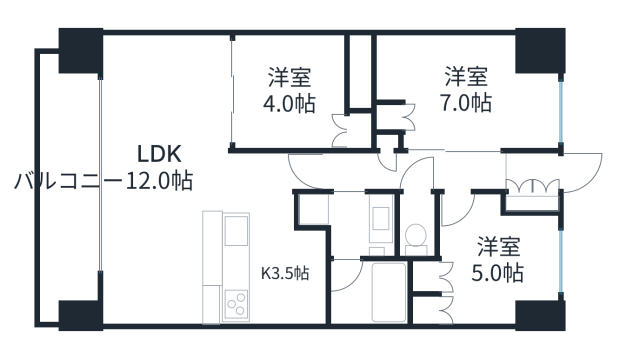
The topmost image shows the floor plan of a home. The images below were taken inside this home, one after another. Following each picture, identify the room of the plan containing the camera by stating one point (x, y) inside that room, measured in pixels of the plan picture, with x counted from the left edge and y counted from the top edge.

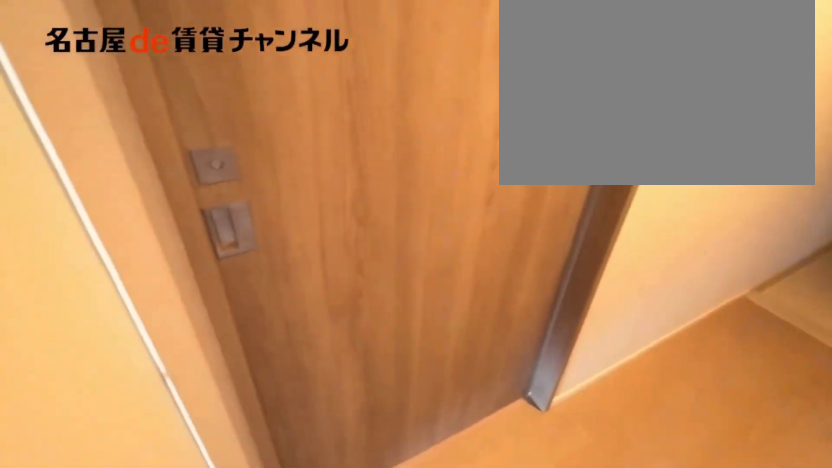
(386, 142)
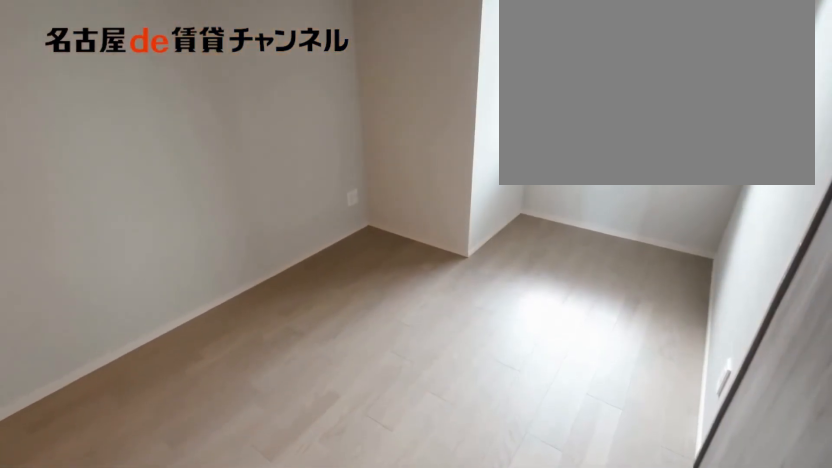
(466, 90)
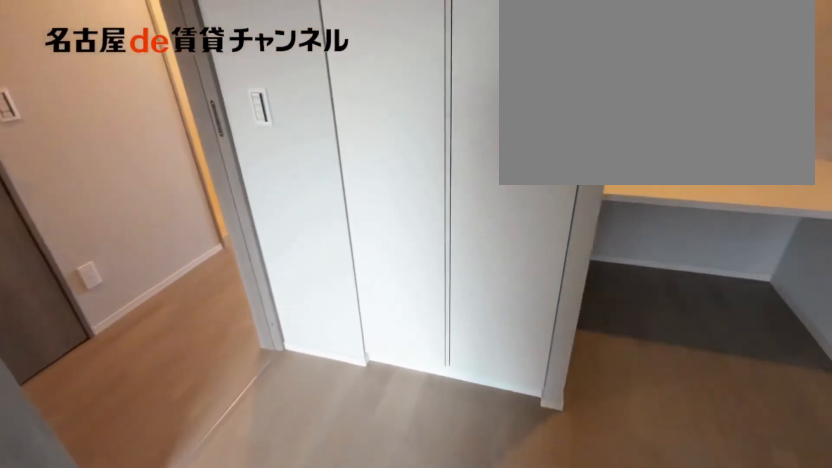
(466, 90)
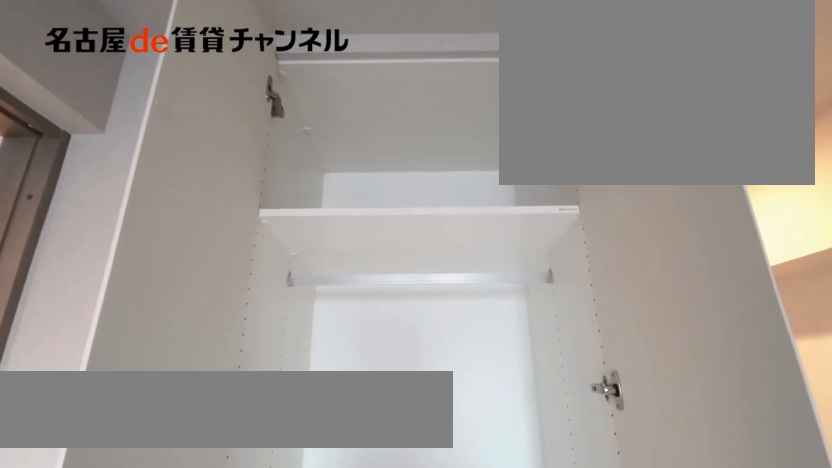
(387, 117)
